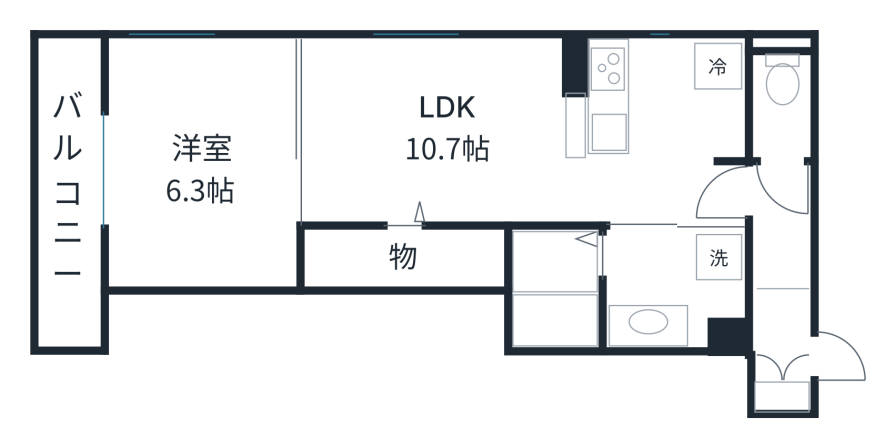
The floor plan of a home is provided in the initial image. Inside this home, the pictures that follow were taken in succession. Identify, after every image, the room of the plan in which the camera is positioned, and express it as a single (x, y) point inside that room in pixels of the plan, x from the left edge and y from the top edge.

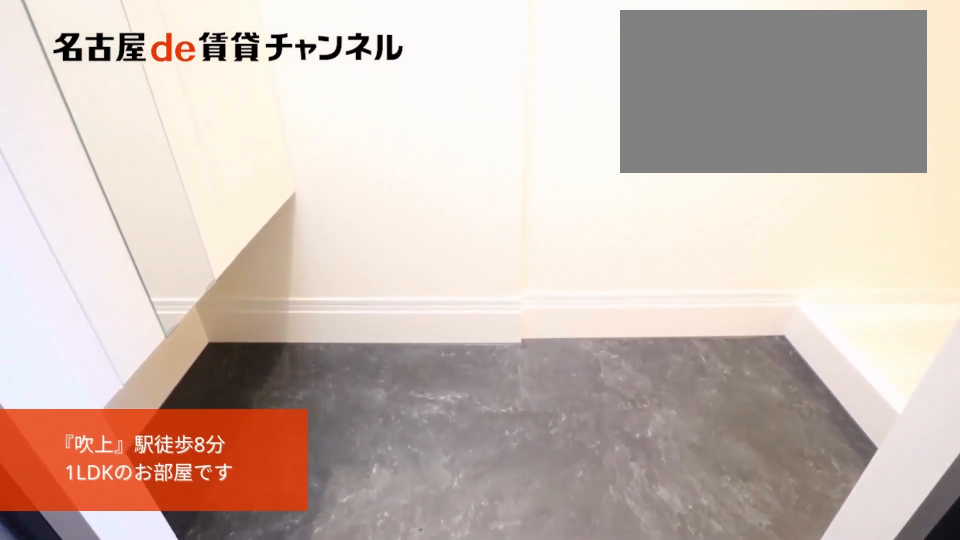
(783, 353)
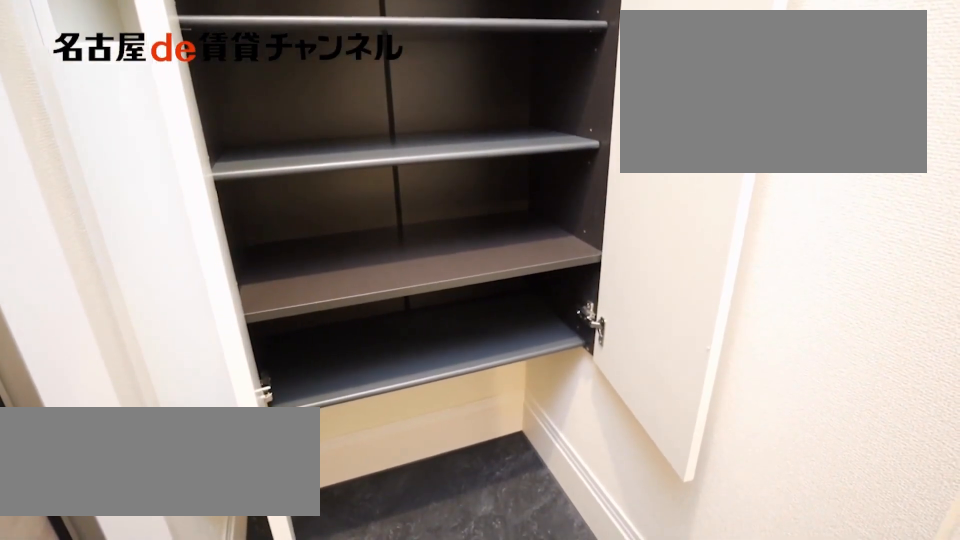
(783, 353)
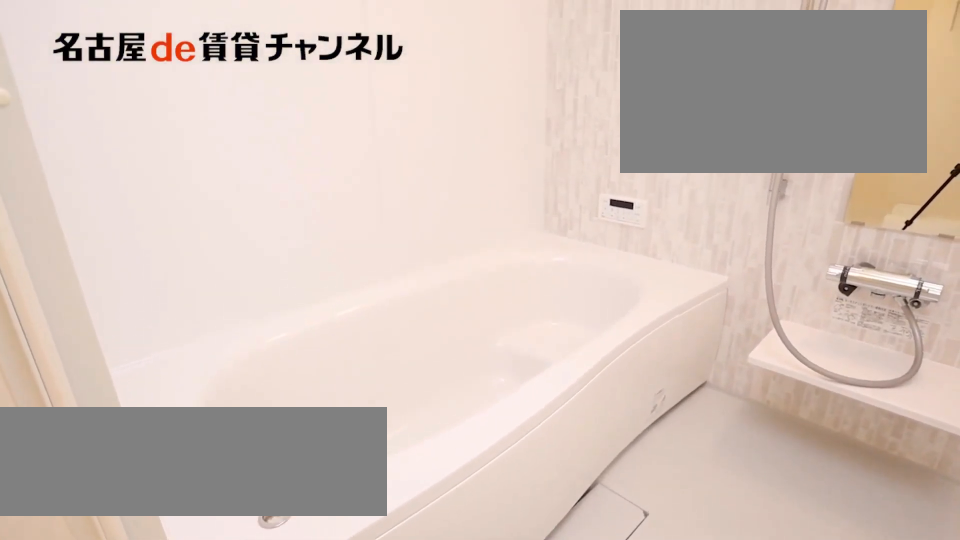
(555, 293)
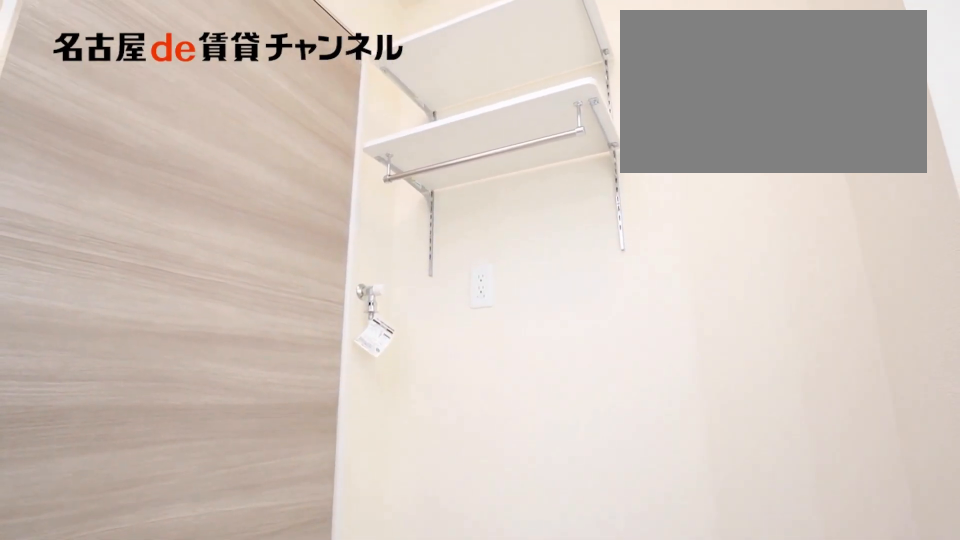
(676, 292)
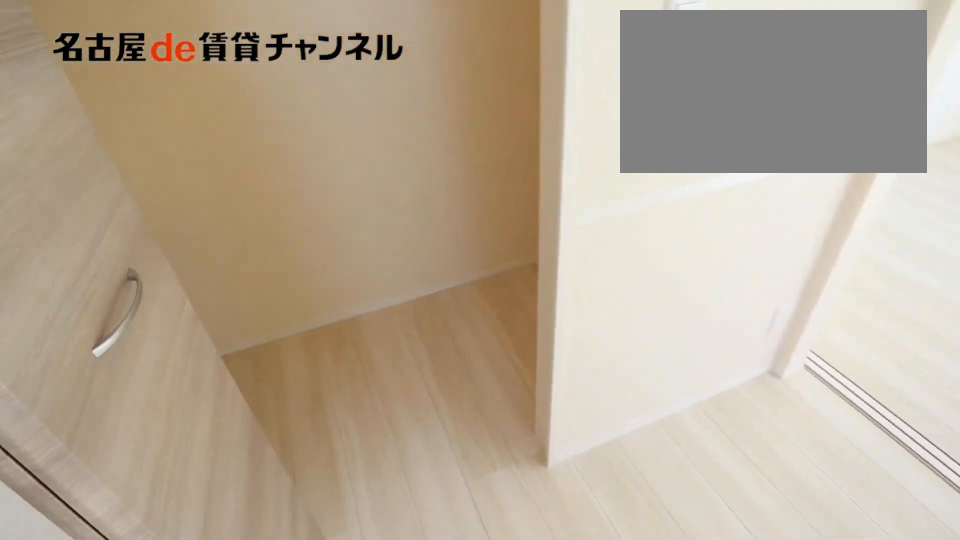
(432, 134)
